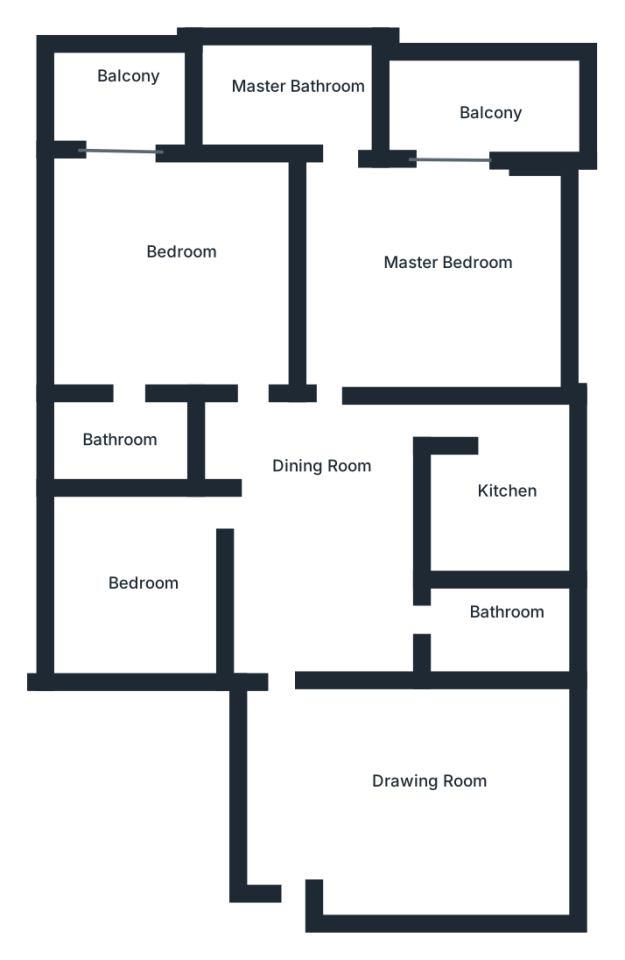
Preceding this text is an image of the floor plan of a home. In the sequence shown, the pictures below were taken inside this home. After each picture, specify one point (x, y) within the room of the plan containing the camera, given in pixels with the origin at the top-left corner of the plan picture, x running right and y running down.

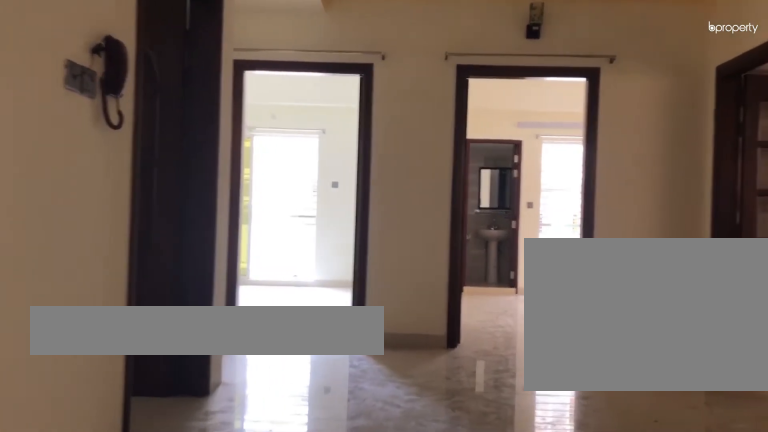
(320, 609)
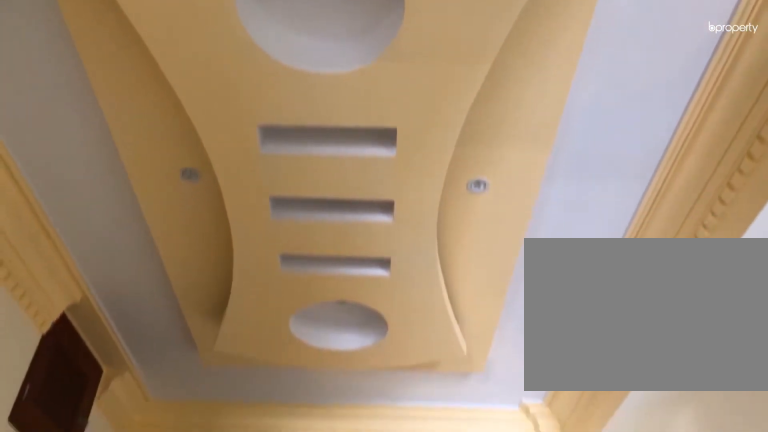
(320, 609)
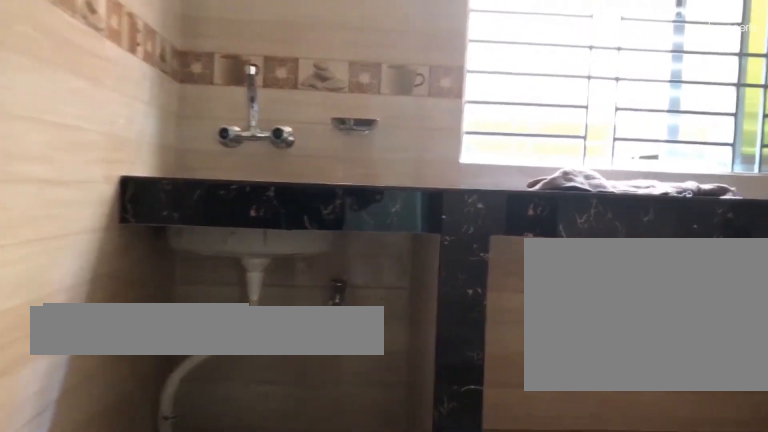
(505, 514)
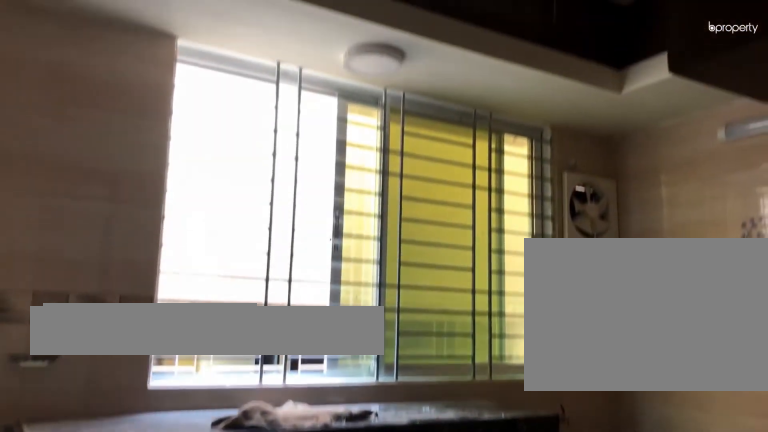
(504, 509)
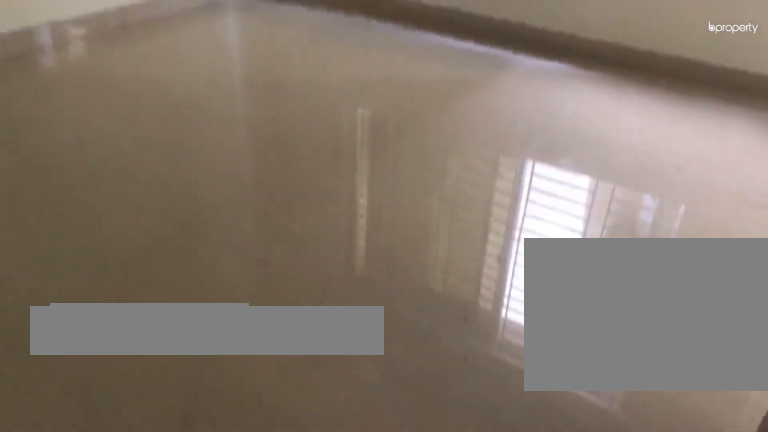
(128, 581)
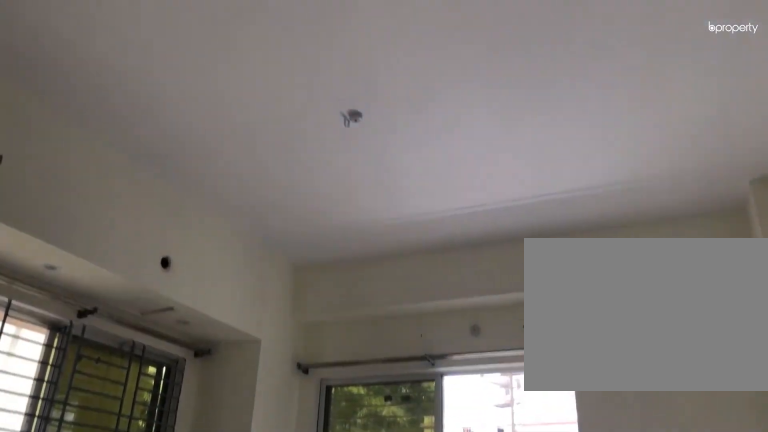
(133, 294)
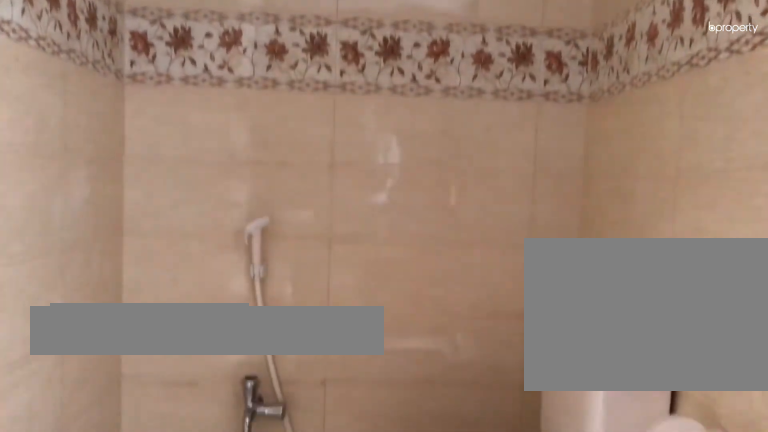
(115, 443)
